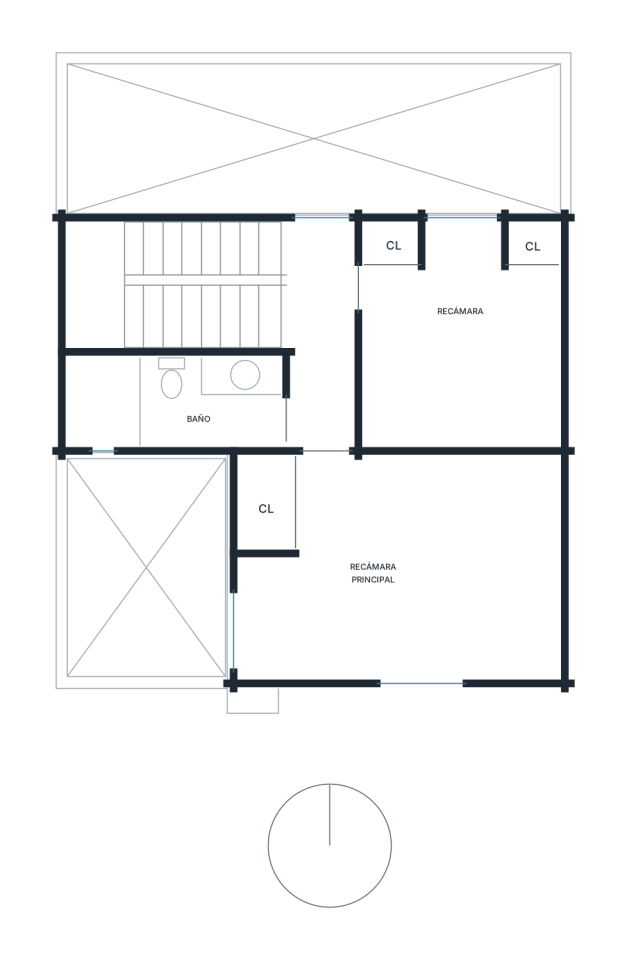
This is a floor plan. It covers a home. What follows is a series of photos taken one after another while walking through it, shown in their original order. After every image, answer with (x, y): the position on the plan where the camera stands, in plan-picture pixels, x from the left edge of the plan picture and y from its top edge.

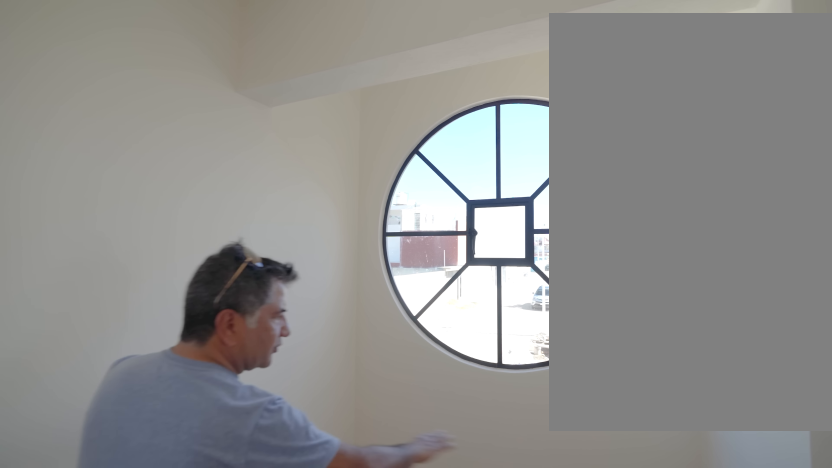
(340, 622)
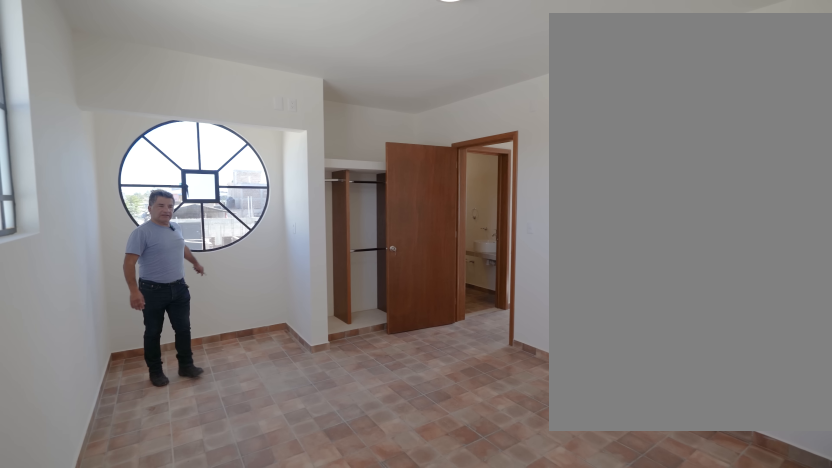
(445, 584)
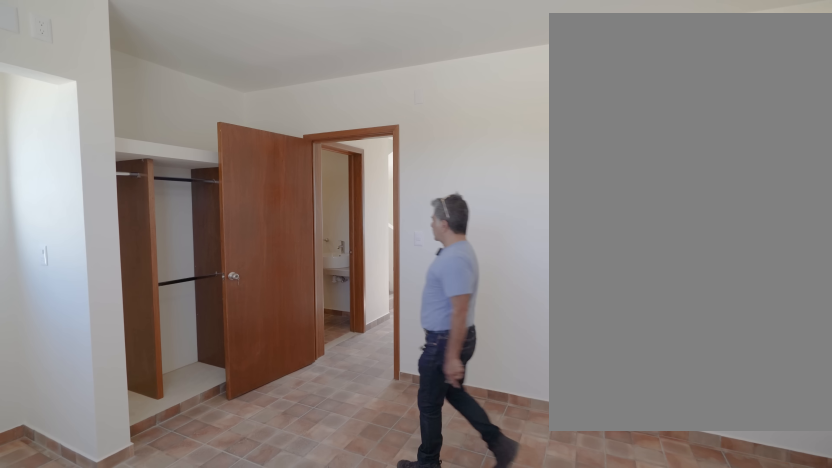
(440, 582)
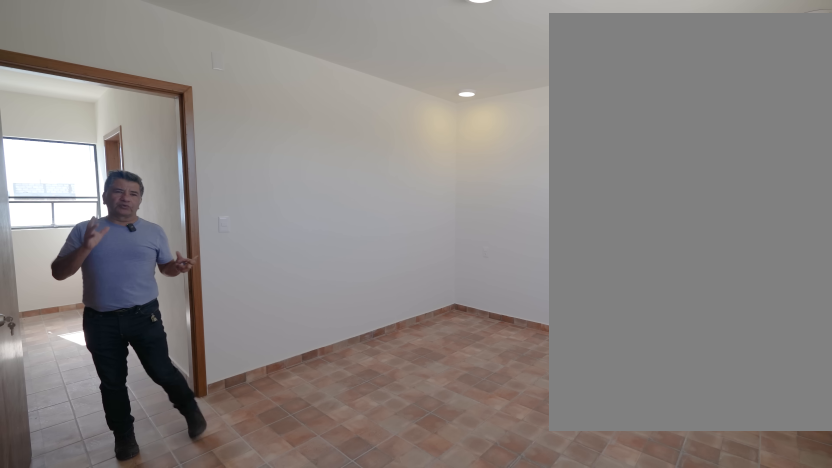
(327, 558)
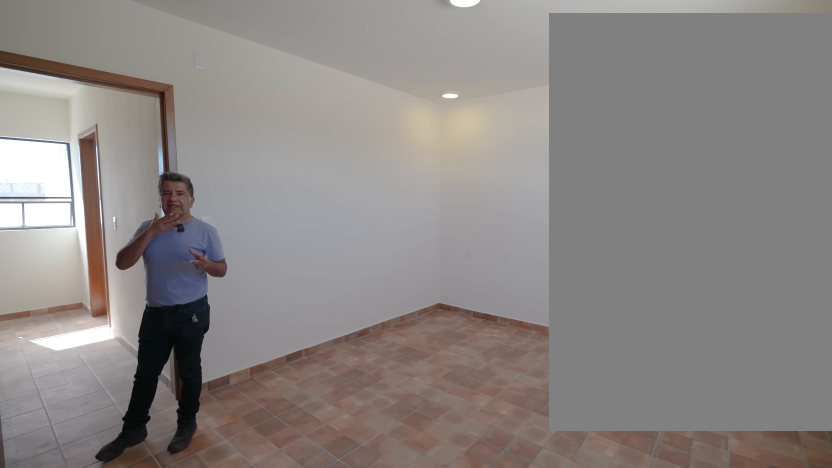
(328, 559)
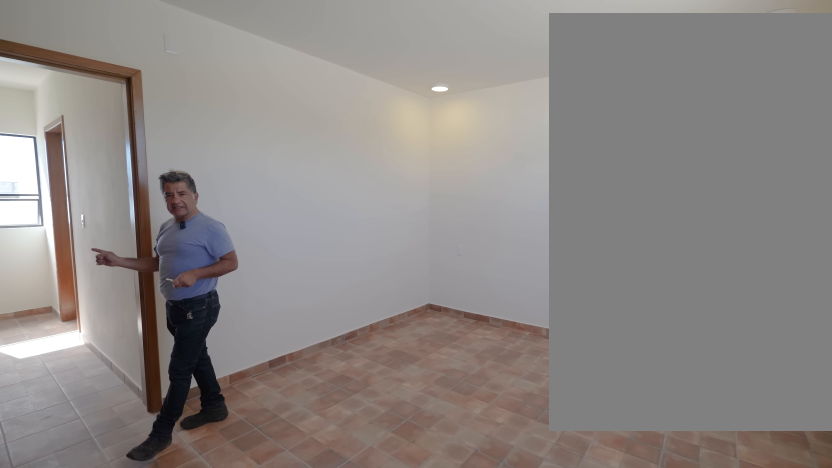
(328, 559)
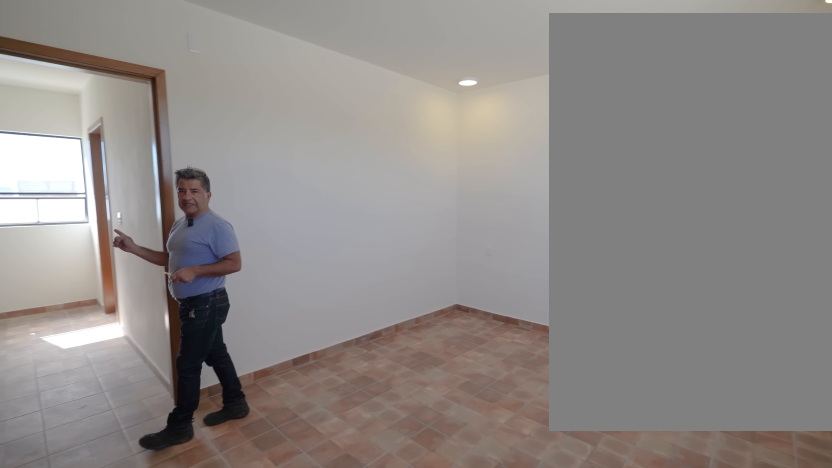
(328, 560)
